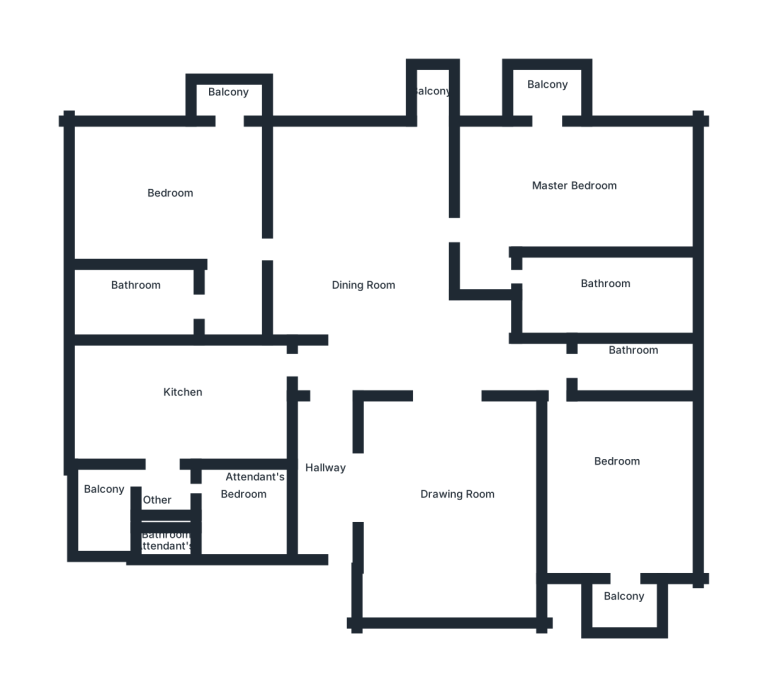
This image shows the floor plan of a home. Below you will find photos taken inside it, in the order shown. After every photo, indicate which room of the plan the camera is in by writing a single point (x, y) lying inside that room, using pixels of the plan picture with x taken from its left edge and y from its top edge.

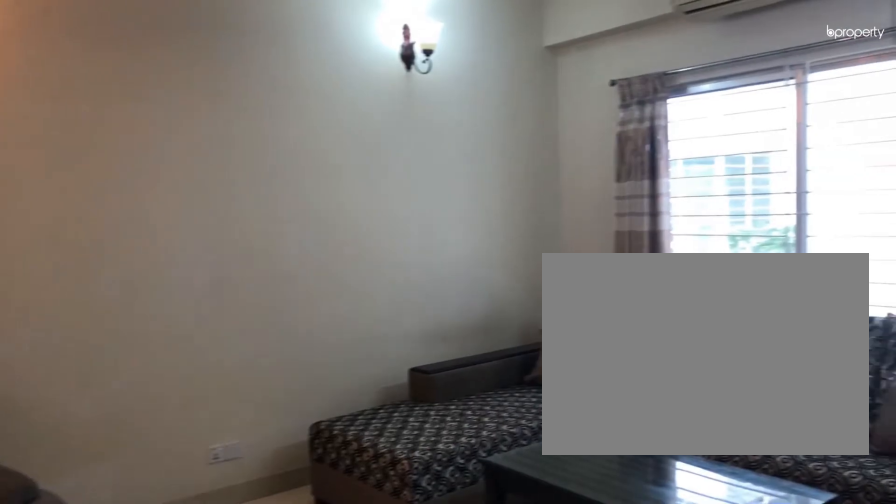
(445, 500)
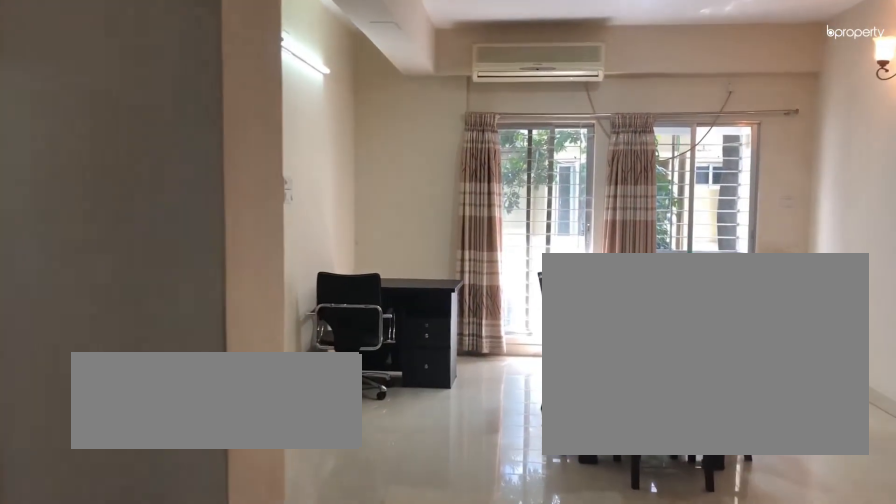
(356, 353)
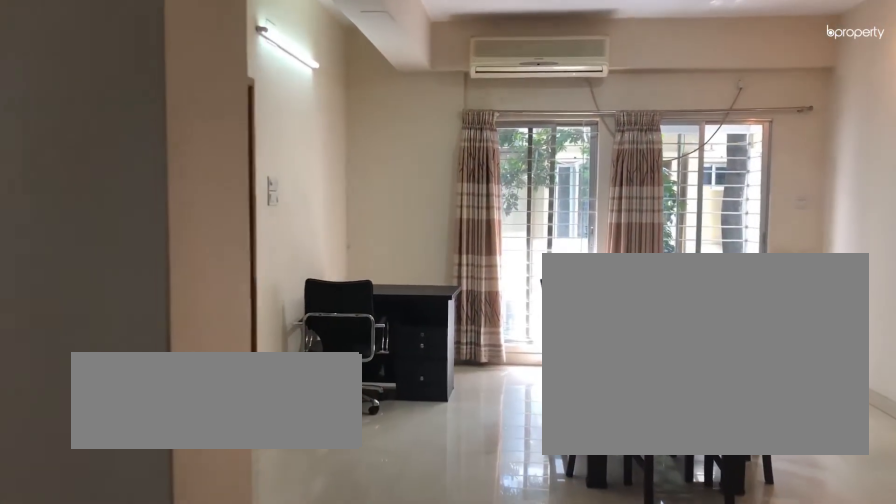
(356, 353)
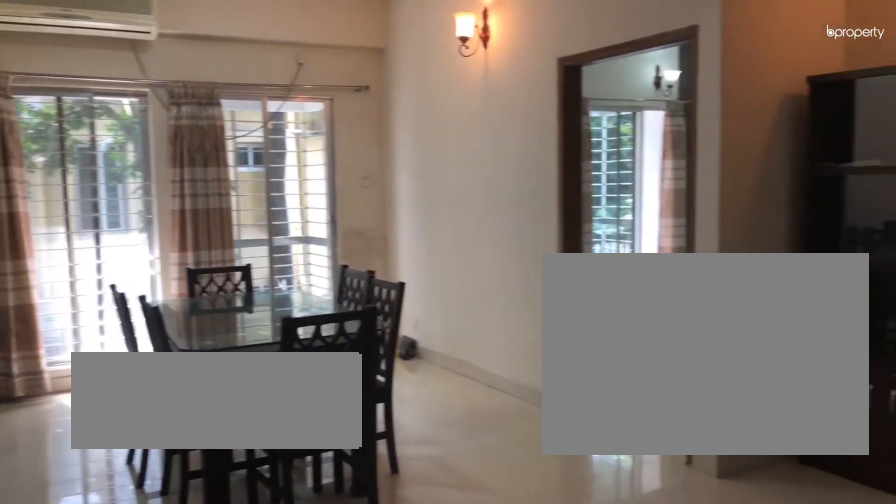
(363, 236)
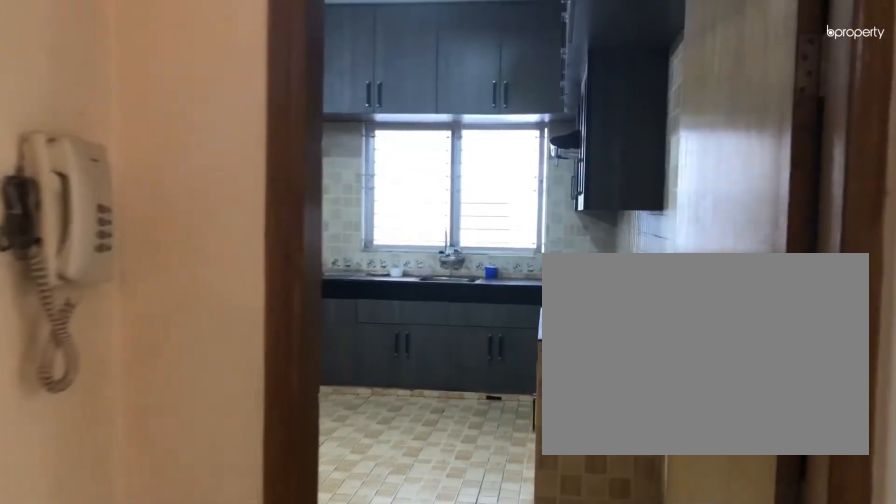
(292, 364)
